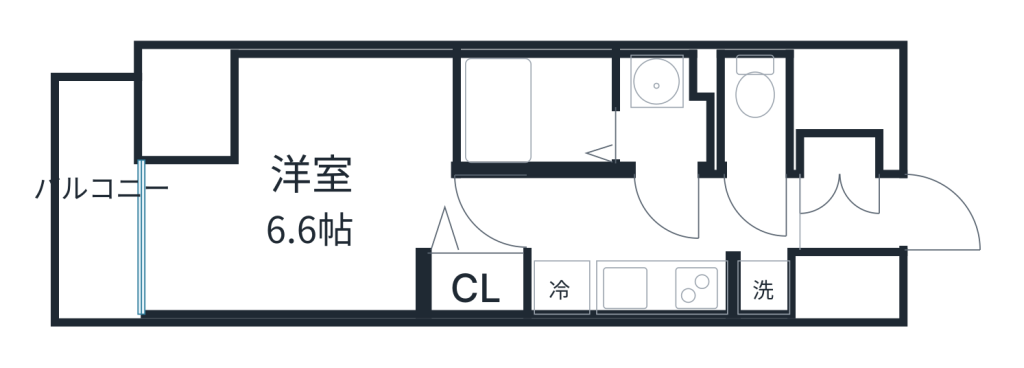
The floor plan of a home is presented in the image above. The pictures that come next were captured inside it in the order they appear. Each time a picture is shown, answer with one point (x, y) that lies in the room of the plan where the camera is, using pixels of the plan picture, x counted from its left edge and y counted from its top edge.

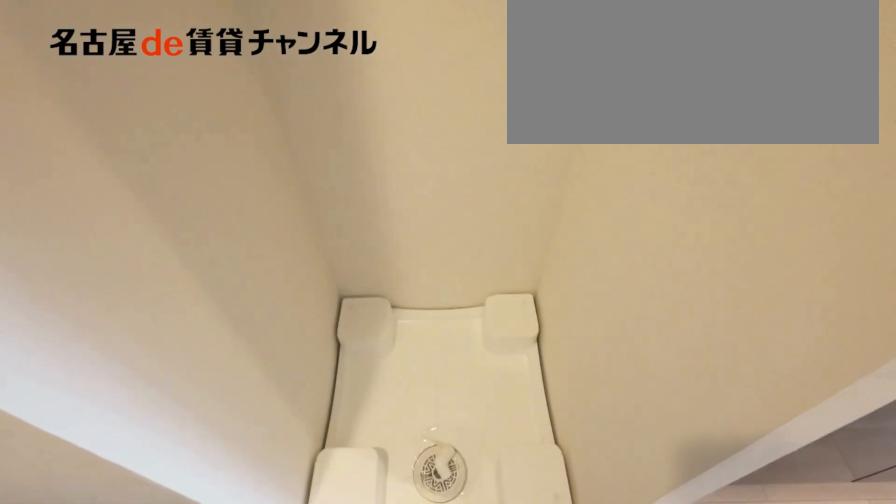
(760, 285)
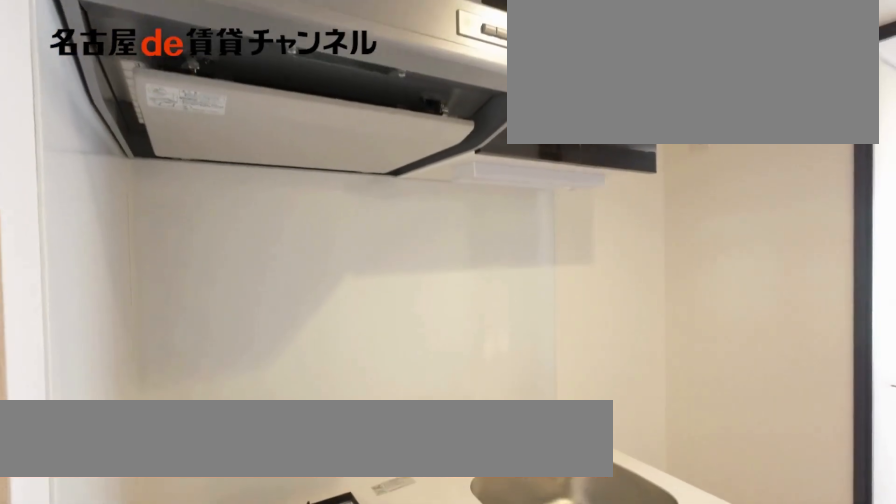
(629, 282)
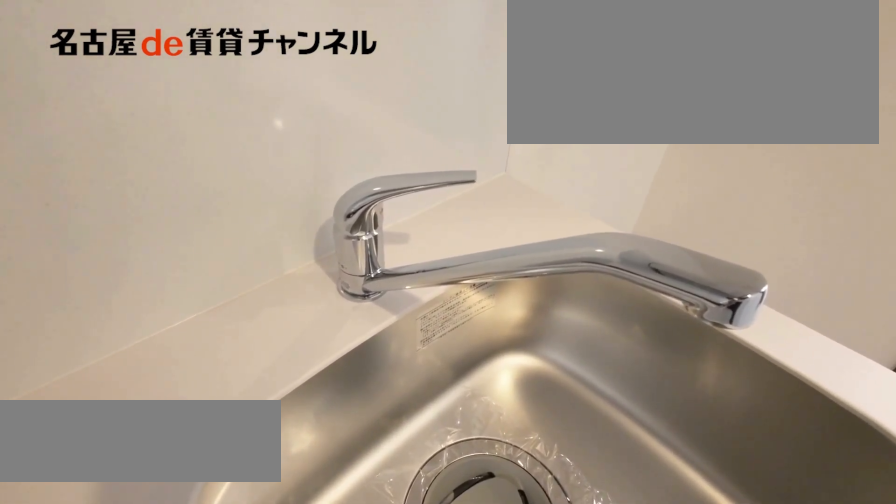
(629, 282)
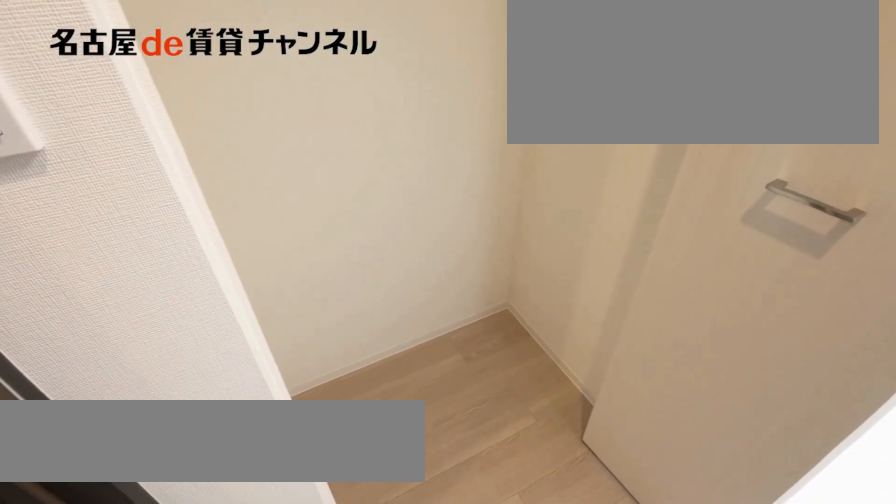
(473, 284)
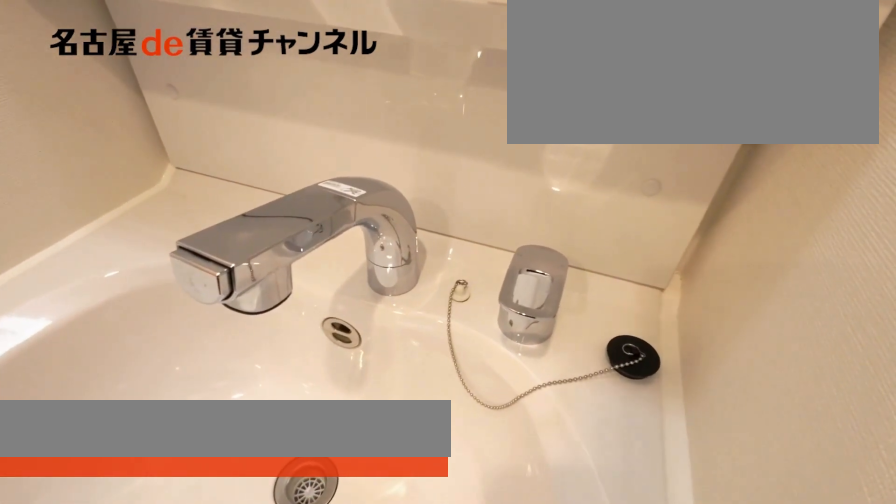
(666, 112)
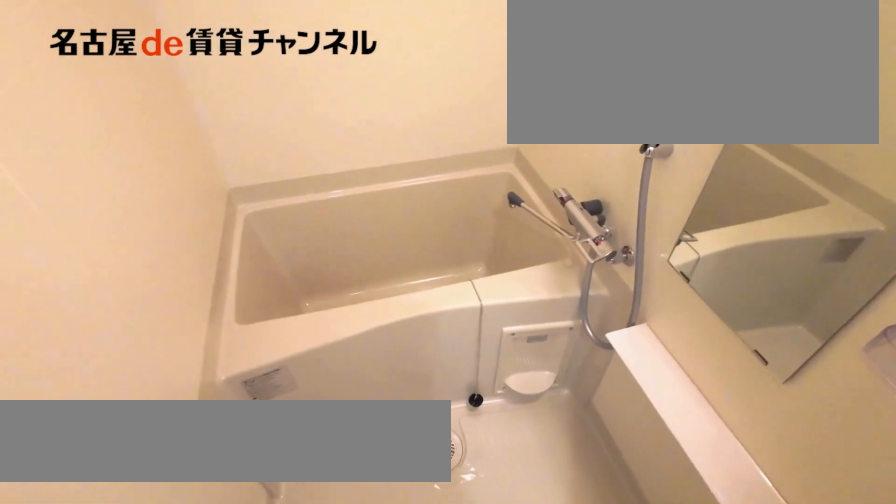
(536, 111)
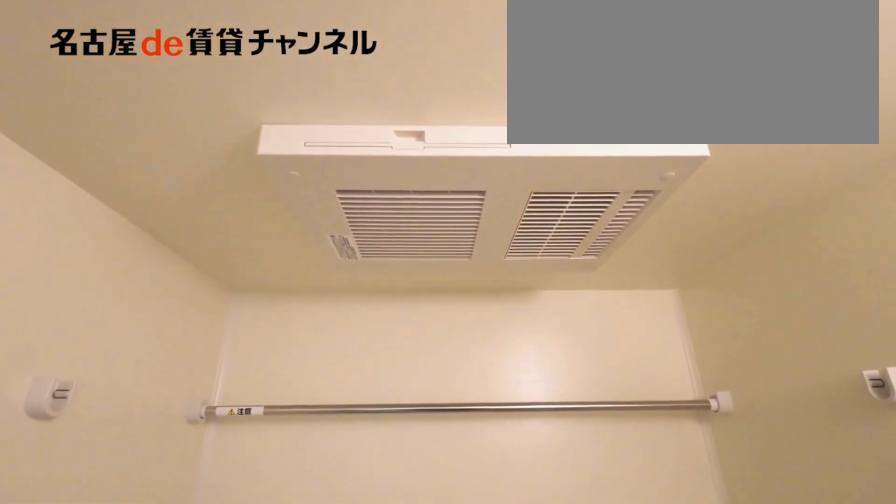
(536, 111)
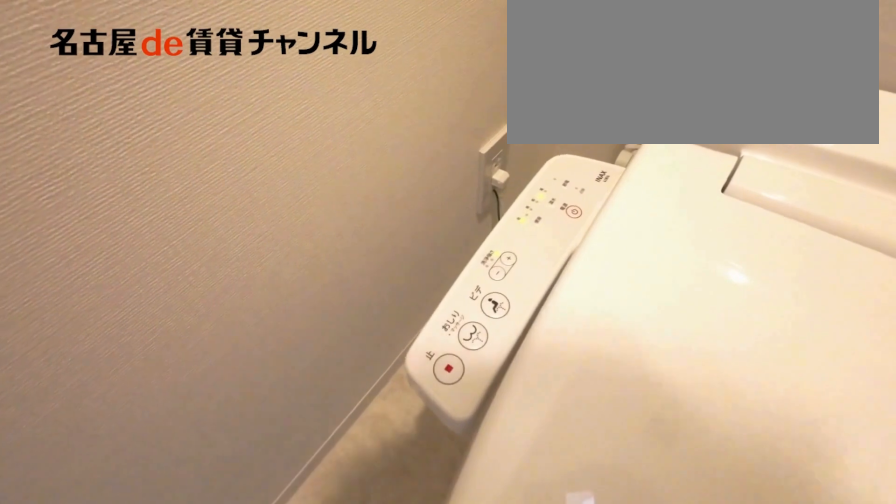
(751, 111)
